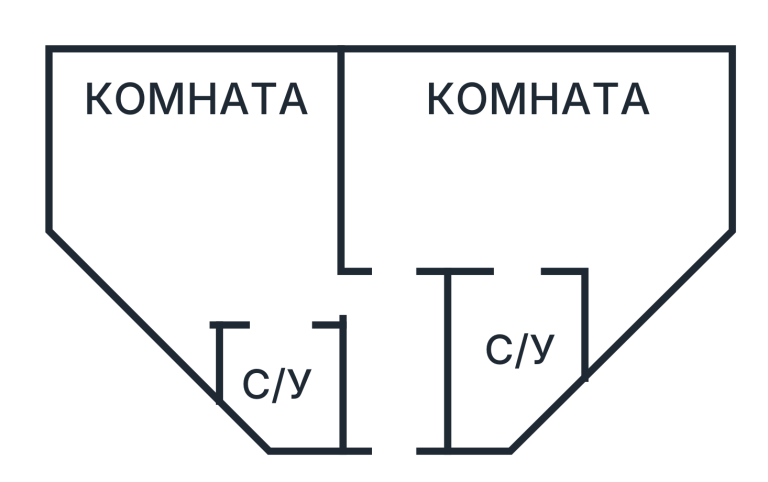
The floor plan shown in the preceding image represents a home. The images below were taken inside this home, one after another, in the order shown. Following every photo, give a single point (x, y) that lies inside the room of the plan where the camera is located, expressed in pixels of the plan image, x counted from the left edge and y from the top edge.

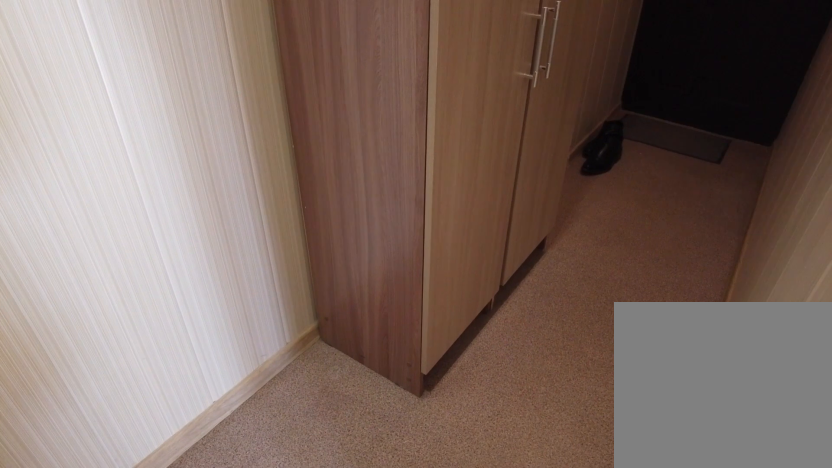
(403, 380)
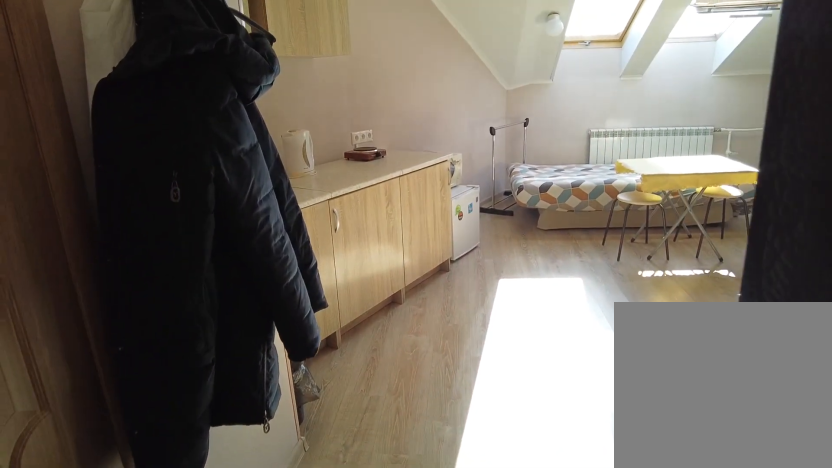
(369, 308)
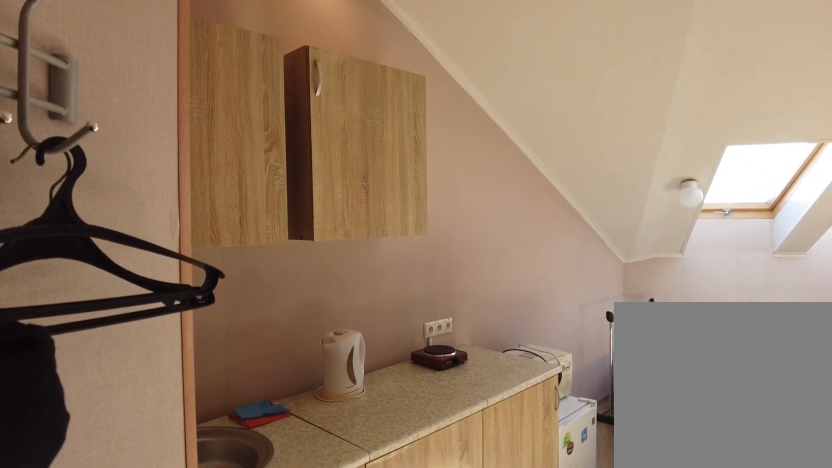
(251, 258)
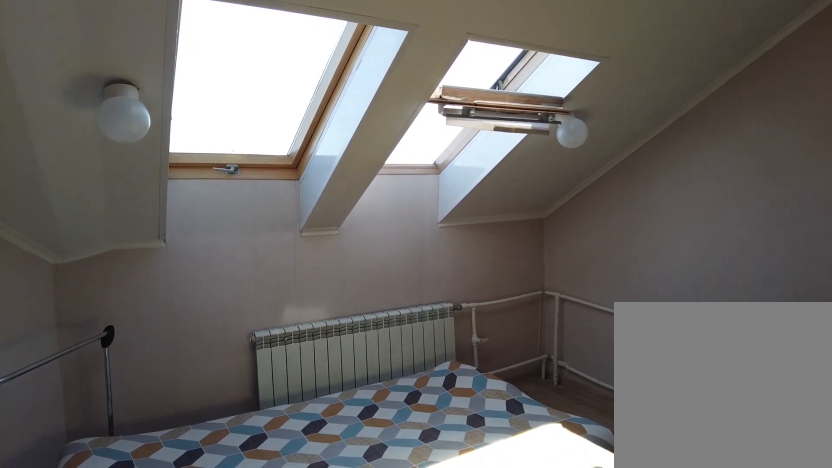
(251, 258)
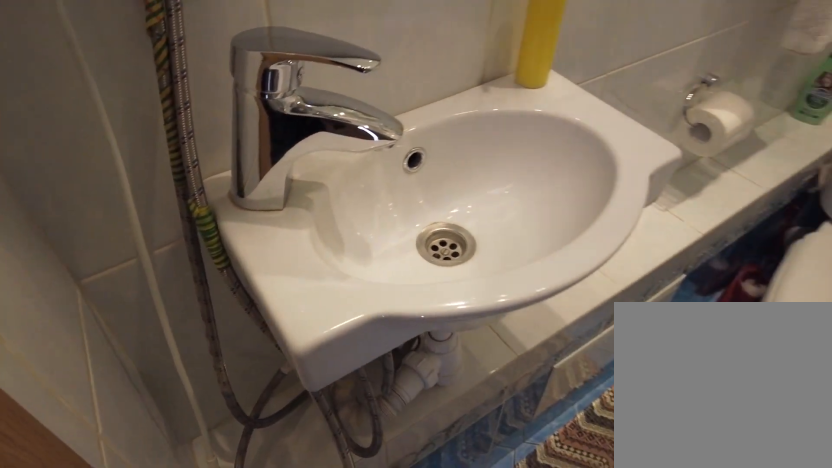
(296, 368)
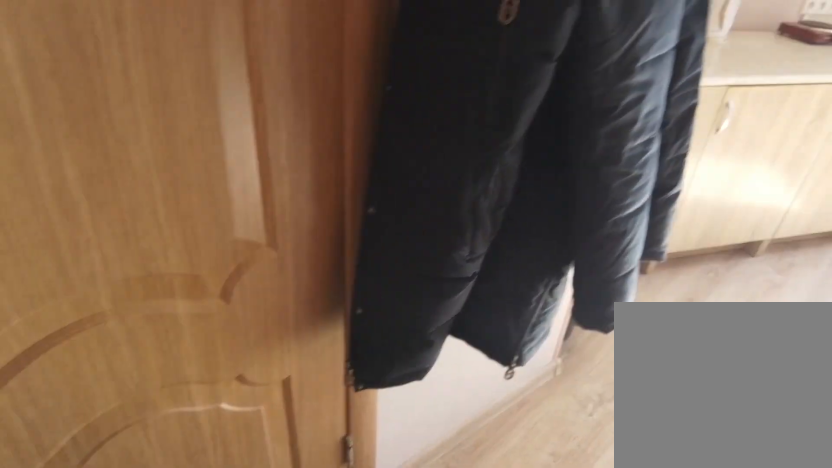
(258, 283)
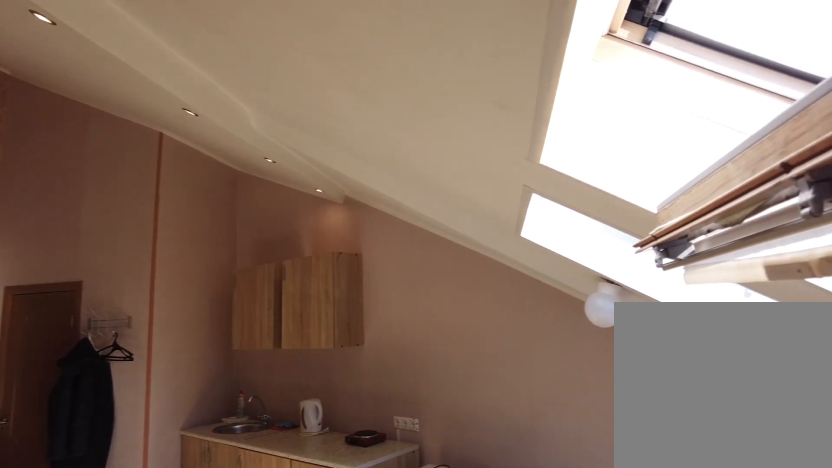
(284, 125)
